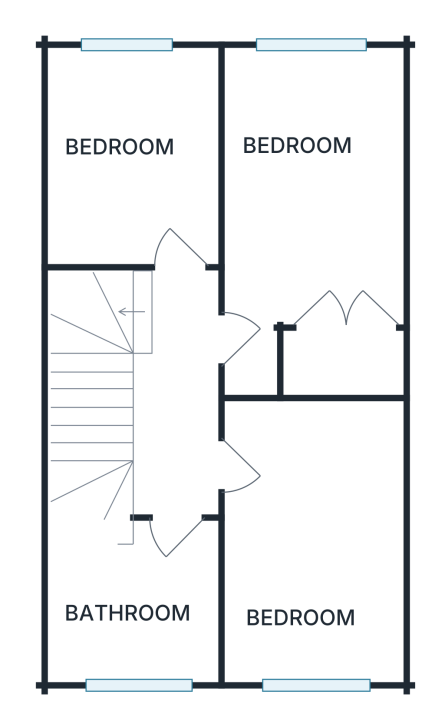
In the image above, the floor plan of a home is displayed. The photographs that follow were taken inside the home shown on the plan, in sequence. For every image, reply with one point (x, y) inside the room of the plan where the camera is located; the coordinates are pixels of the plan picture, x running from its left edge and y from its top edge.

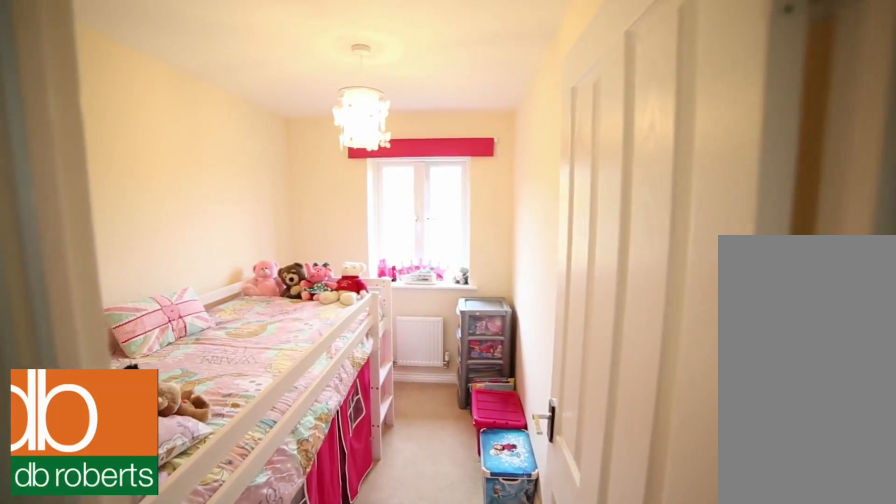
(132, 154)
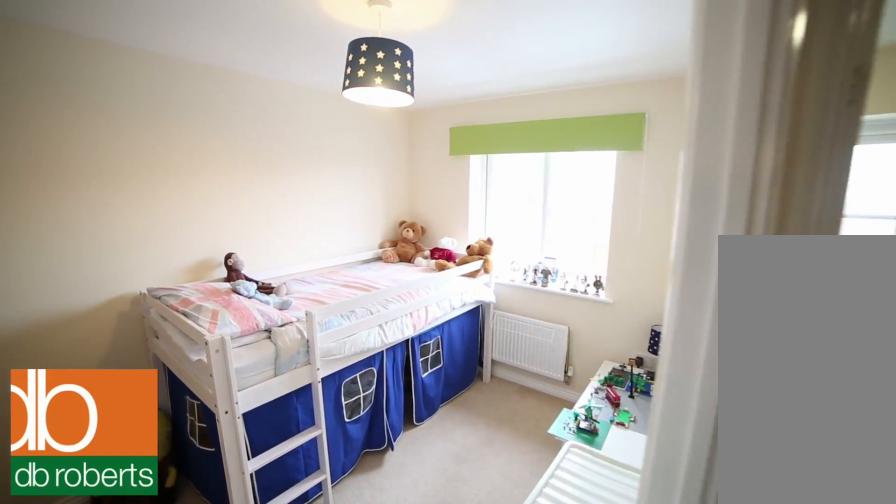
(313, 540)
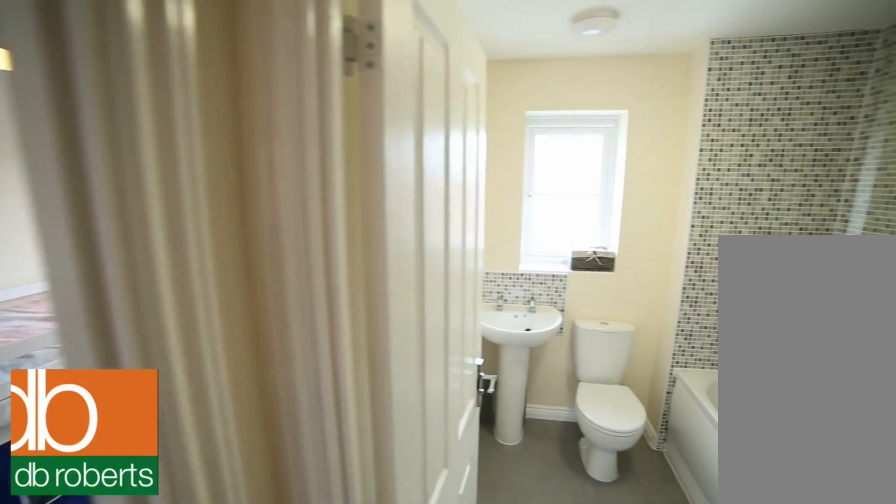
(128, 591)
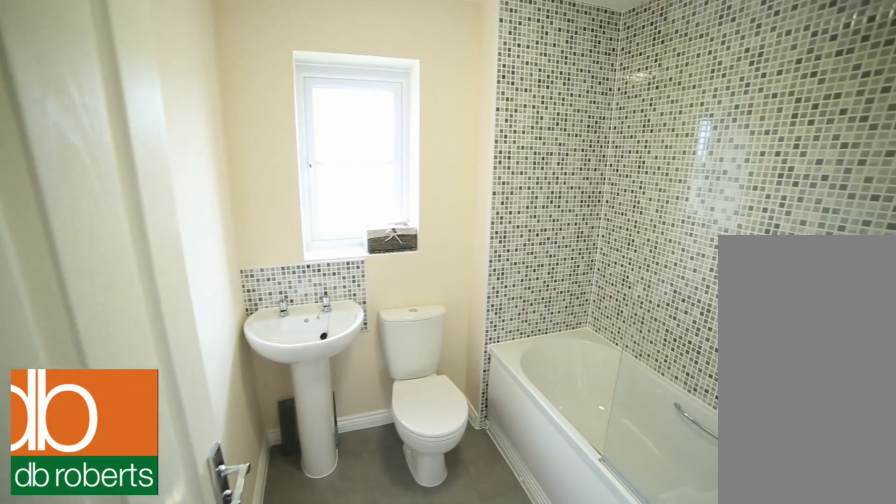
(128, 591)
